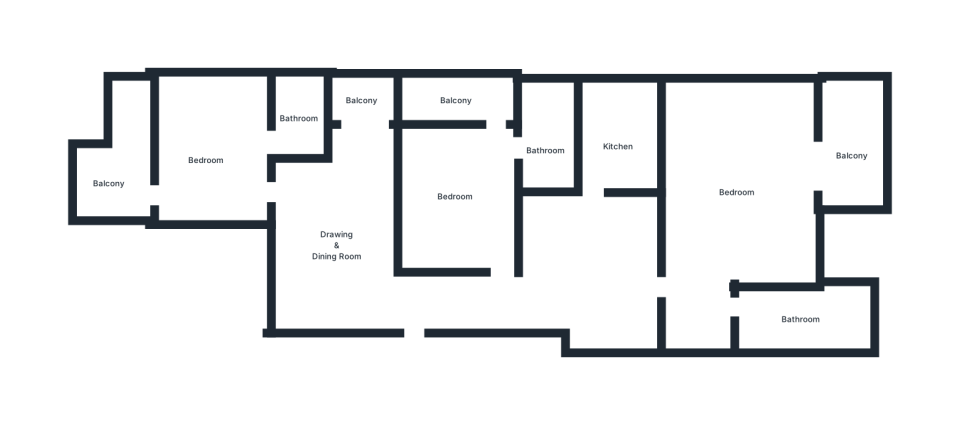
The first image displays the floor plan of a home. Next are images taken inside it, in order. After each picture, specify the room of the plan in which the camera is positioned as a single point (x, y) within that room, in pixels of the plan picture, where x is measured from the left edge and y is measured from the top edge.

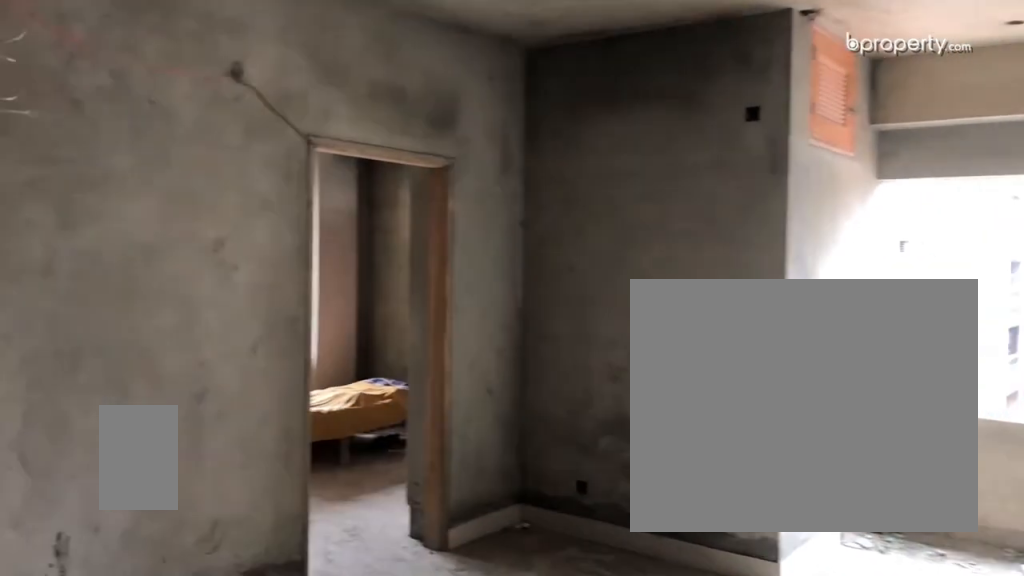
(355, 250)
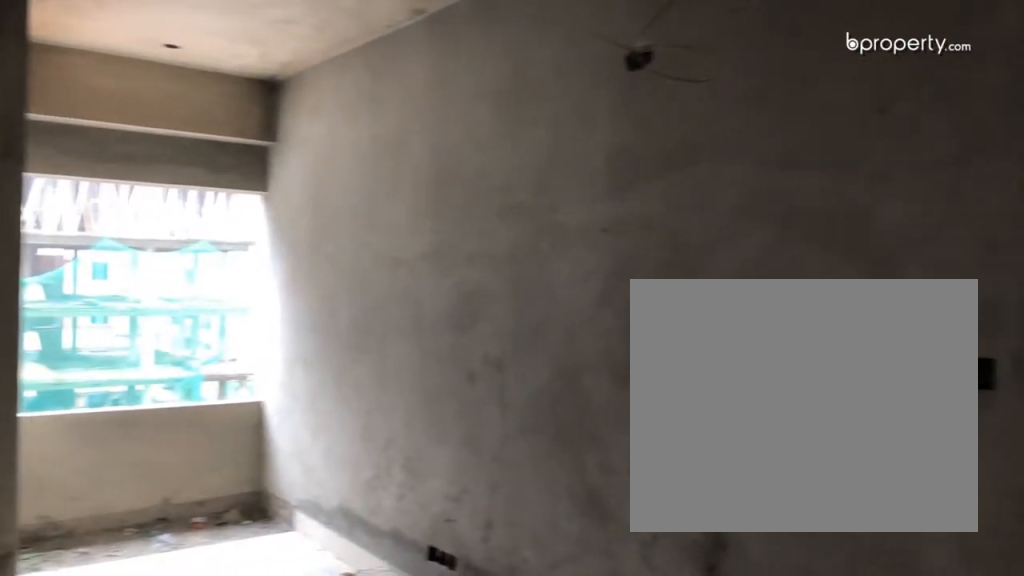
(355, 250)
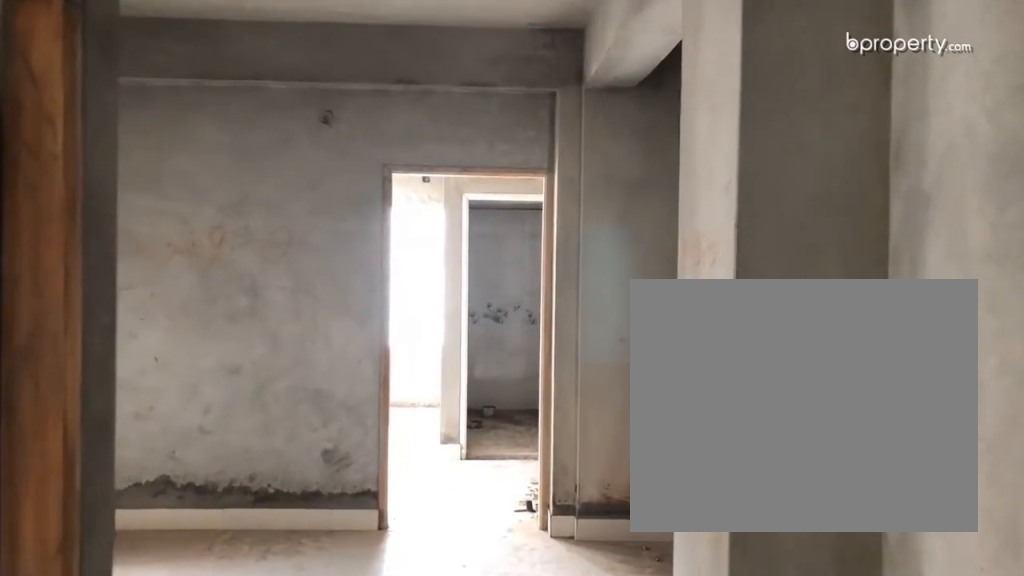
(520, 300)
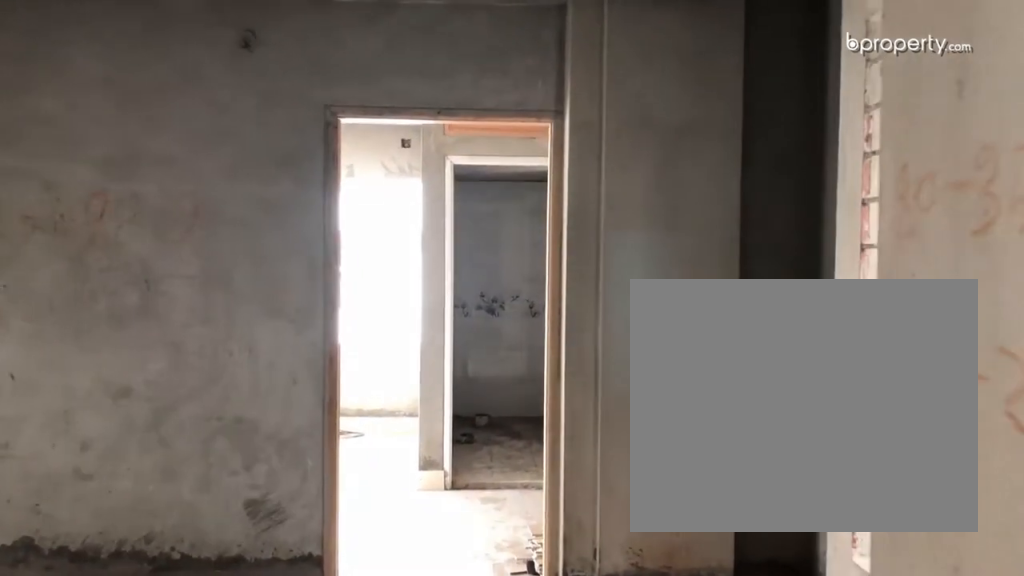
(597, 281)
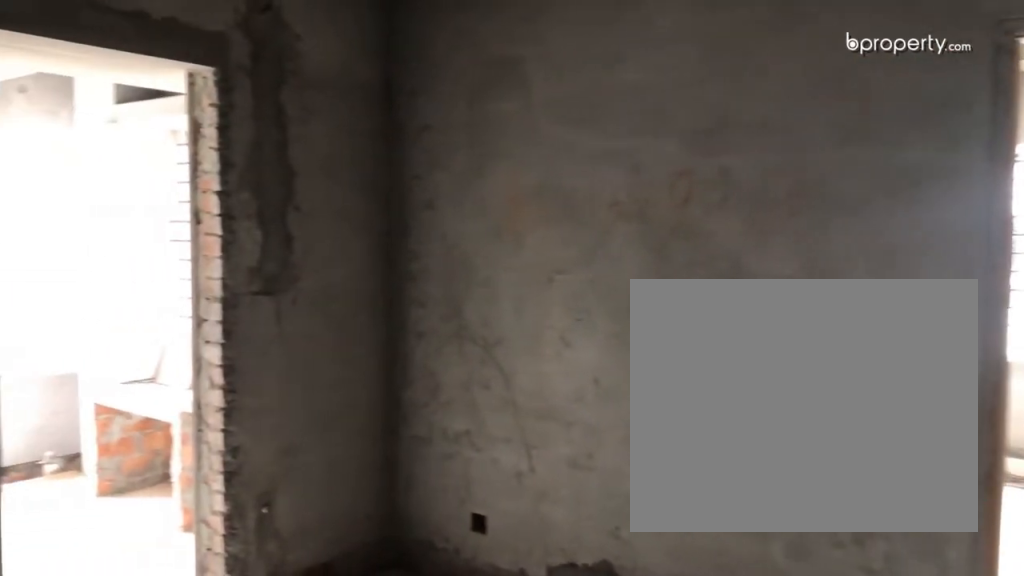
(597, 281)
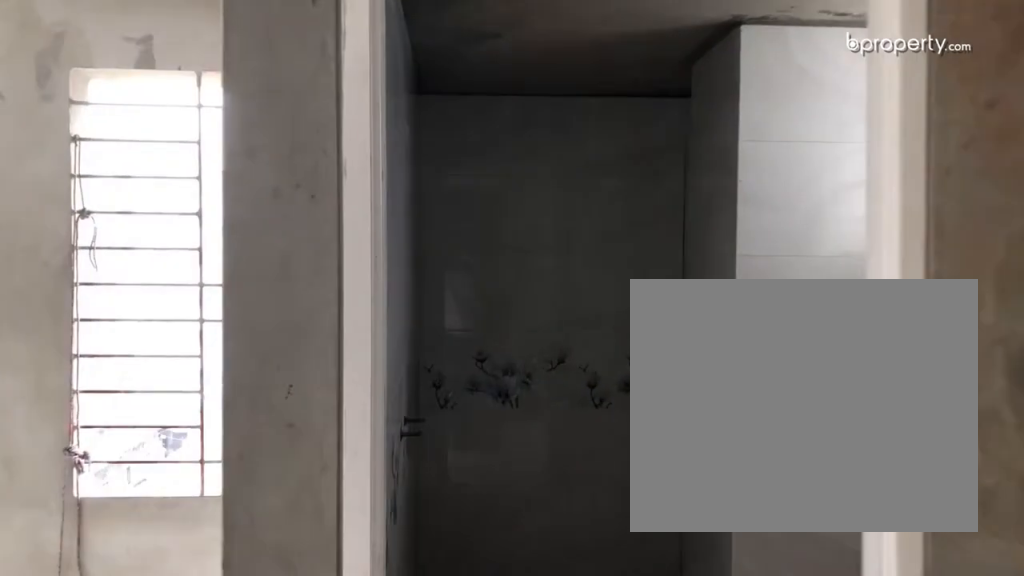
(739, 193)
